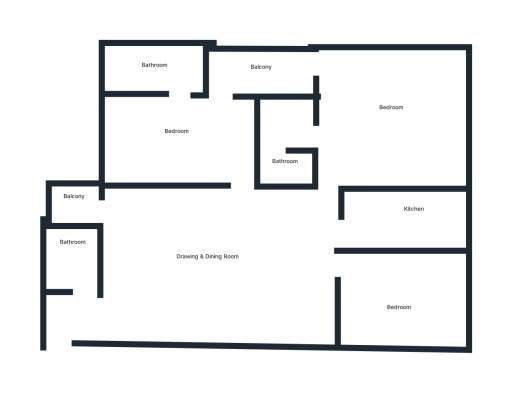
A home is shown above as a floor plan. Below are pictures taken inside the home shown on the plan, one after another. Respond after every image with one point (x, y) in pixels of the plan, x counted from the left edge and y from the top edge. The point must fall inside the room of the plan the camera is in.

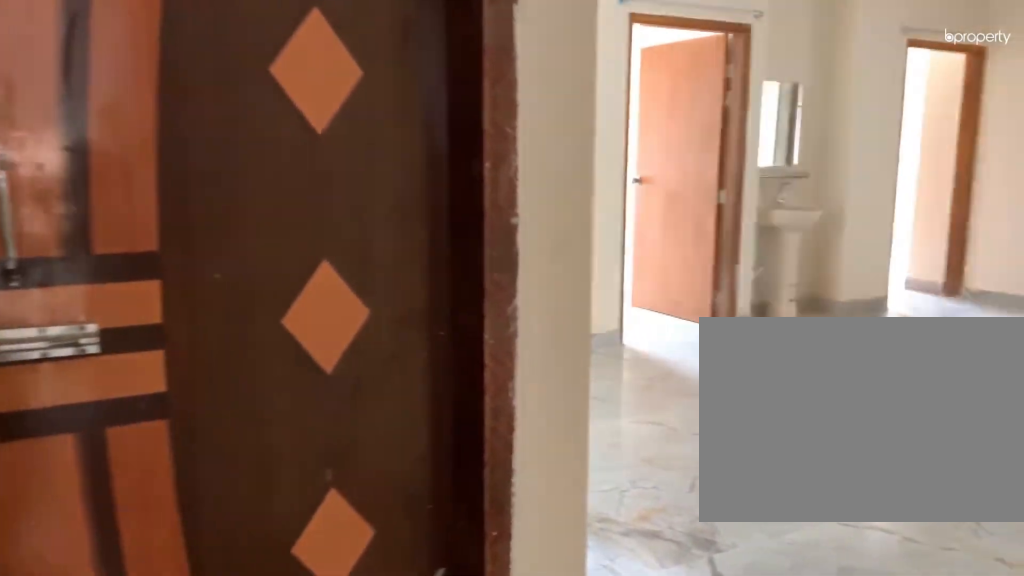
(99, 316)
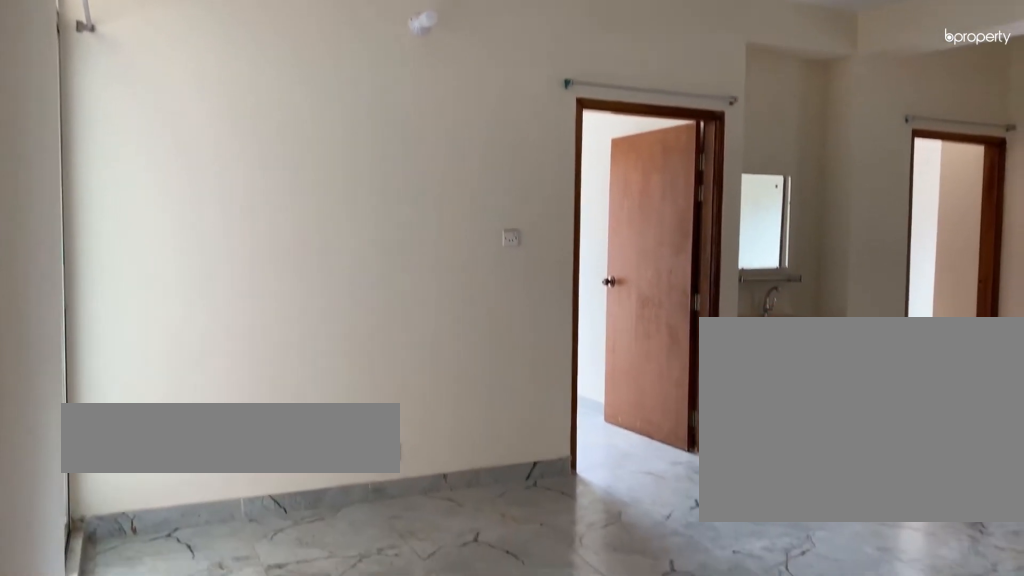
(213, 258)
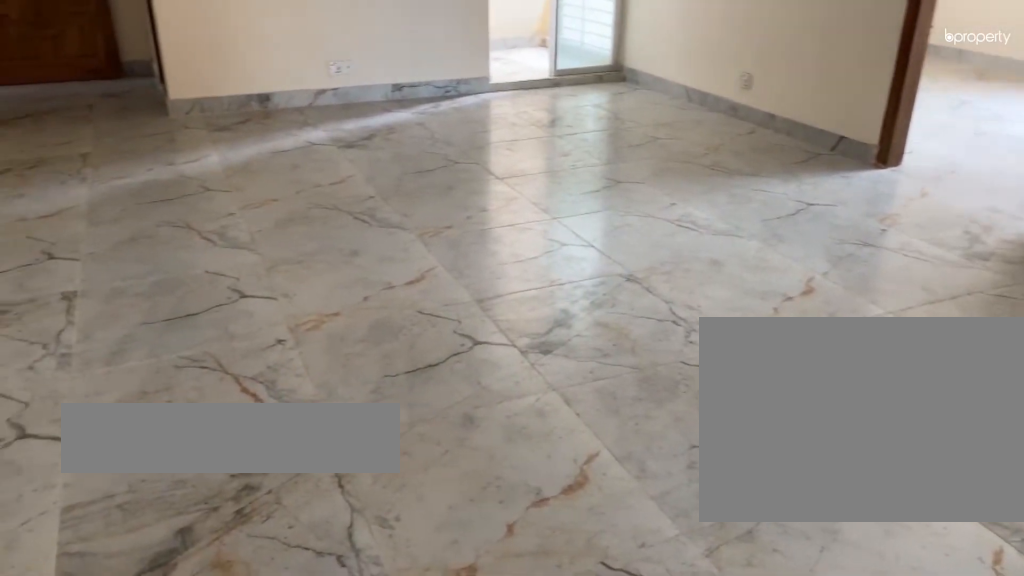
(213, 258)
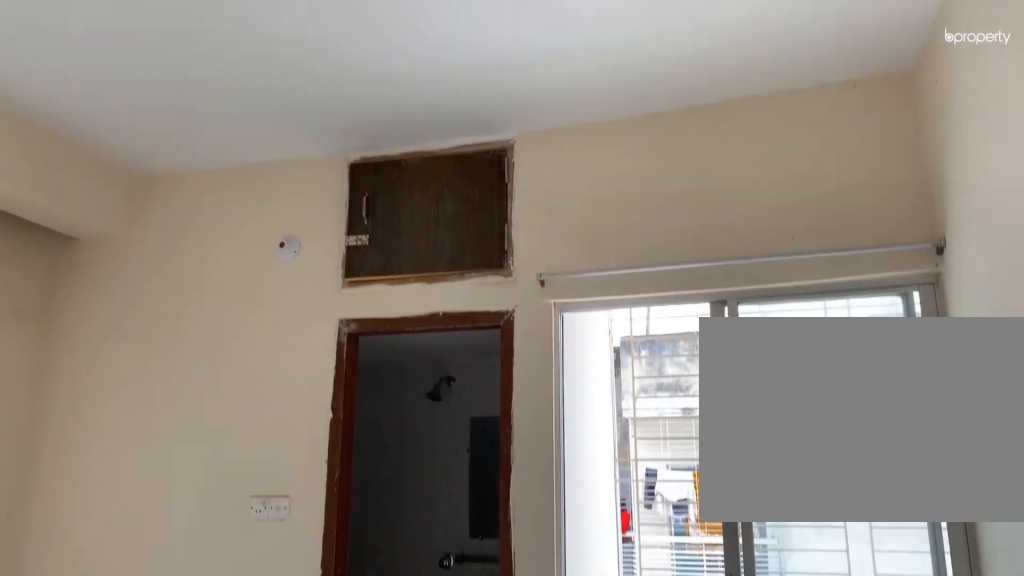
(176, 134)
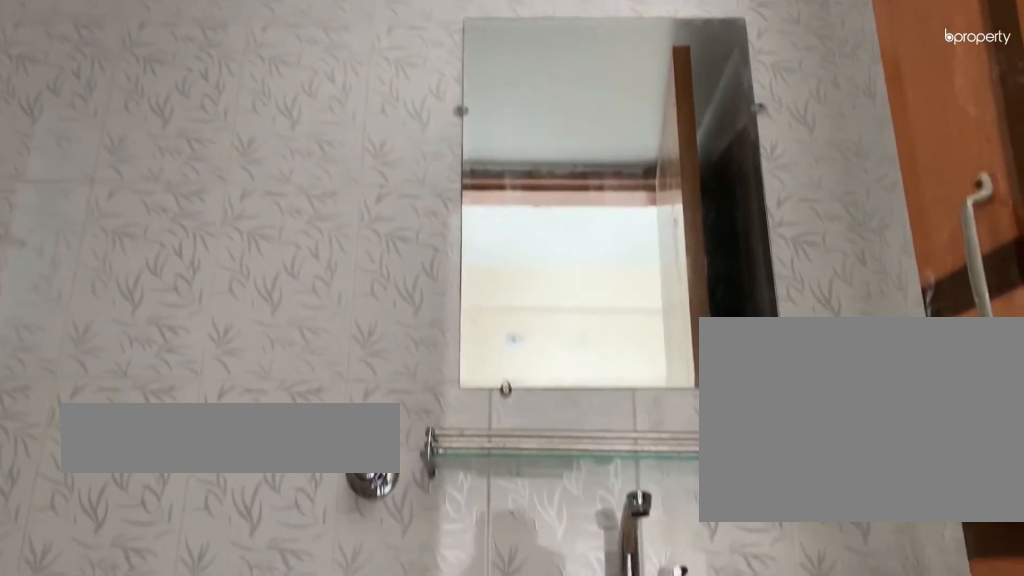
(162, 66)
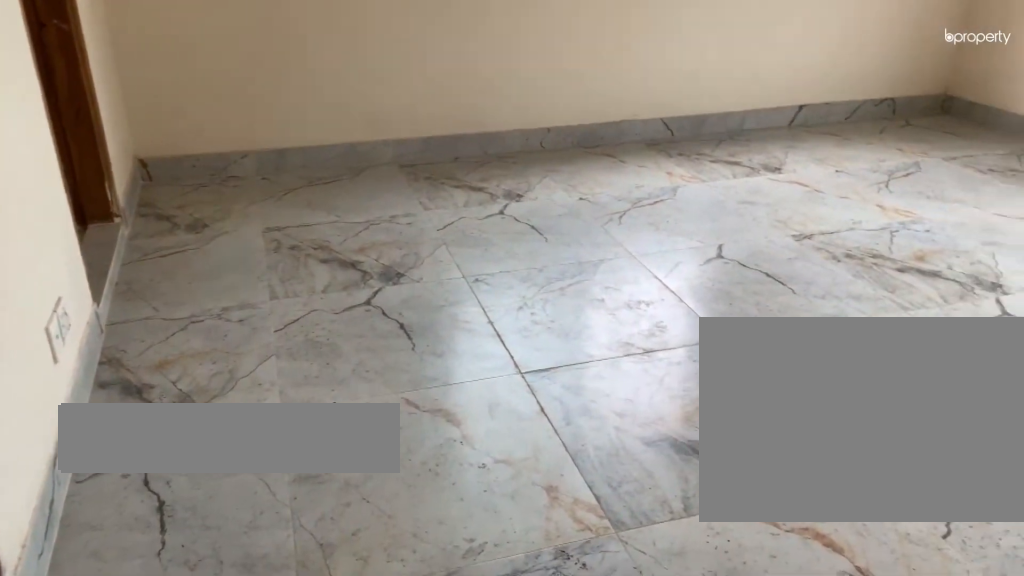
(375, 124)
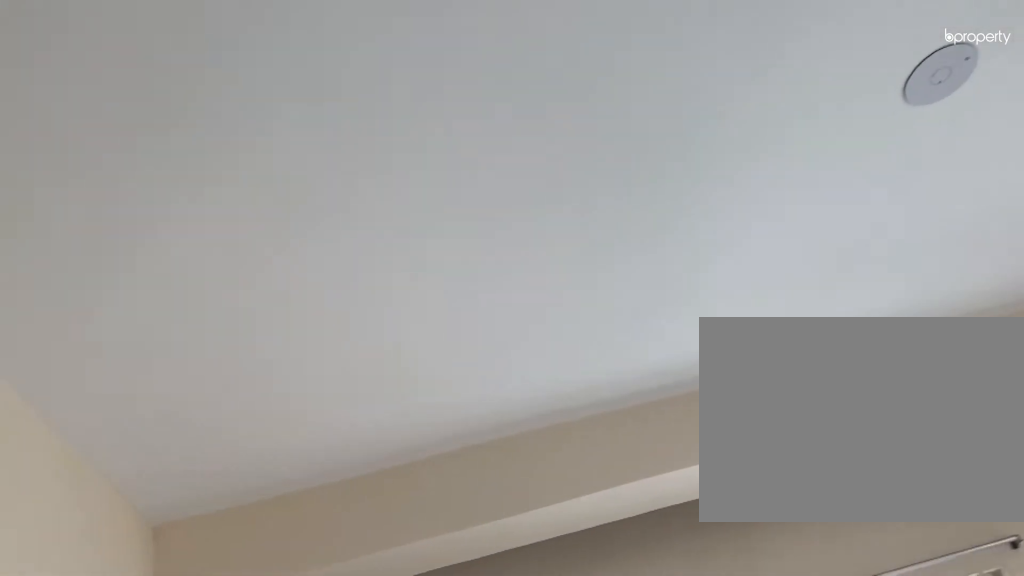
(375, 124)
